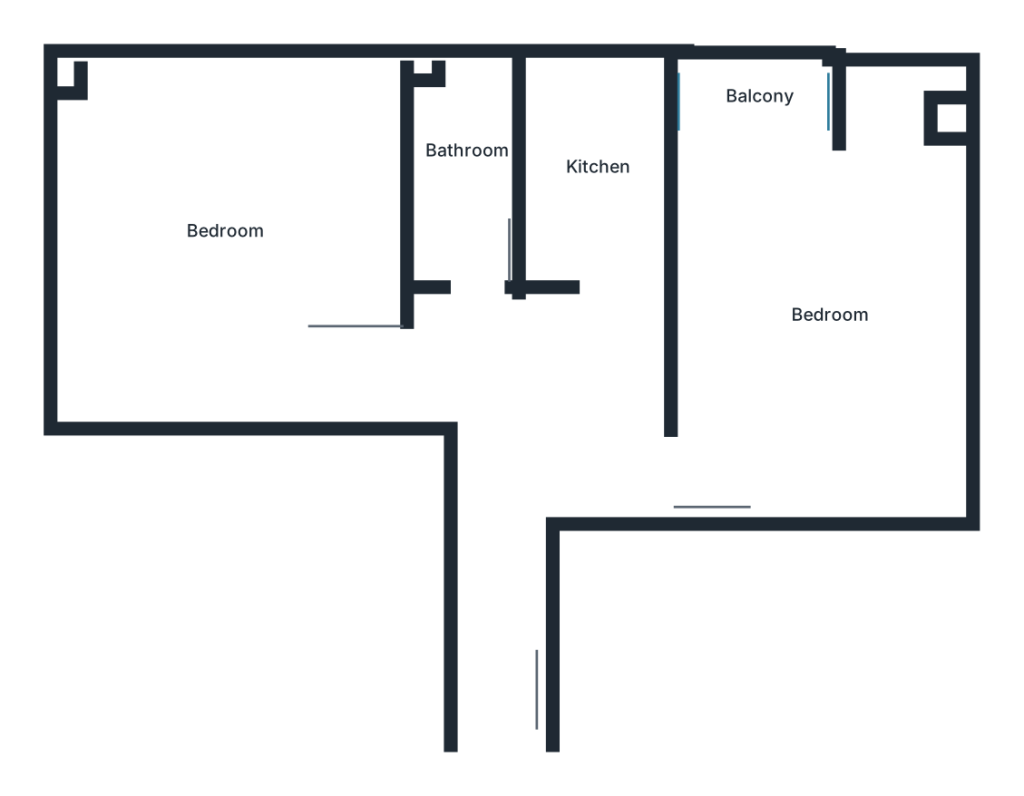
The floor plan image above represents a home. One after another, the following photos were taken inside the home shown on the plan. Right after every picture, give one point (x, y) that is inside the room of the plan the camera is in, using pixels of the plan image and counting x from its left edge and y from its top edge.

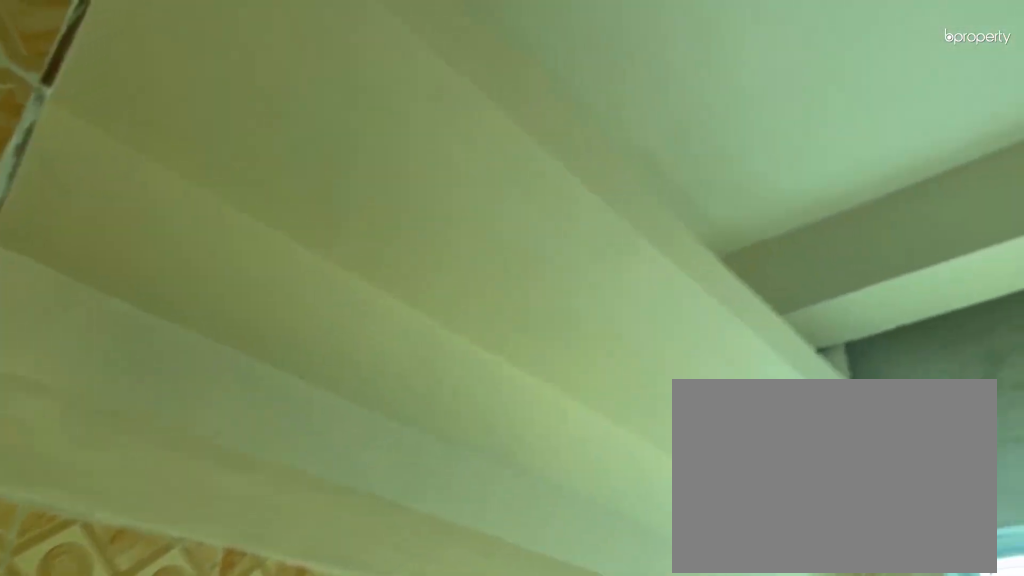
(577, 187)
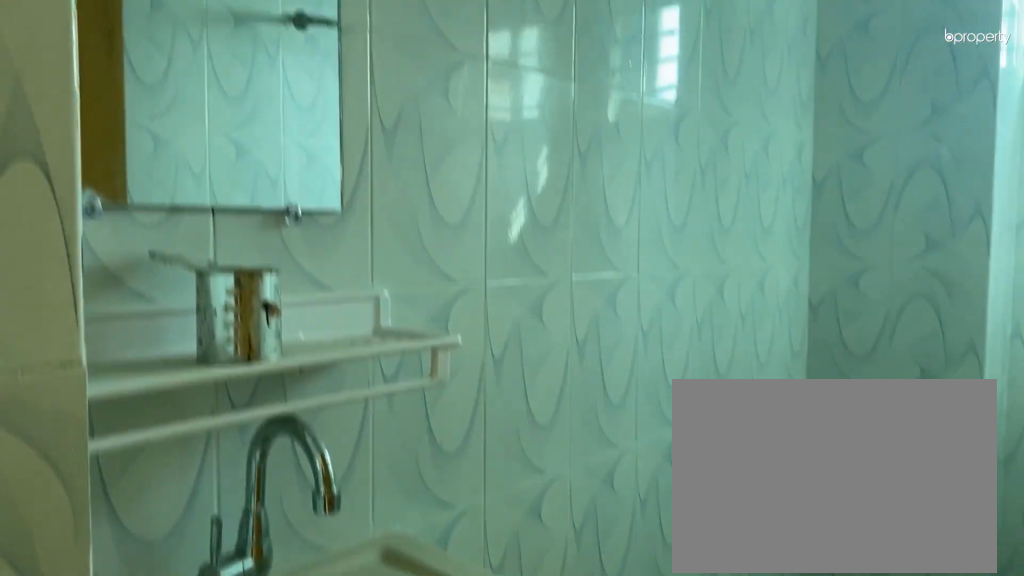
(457, 171)
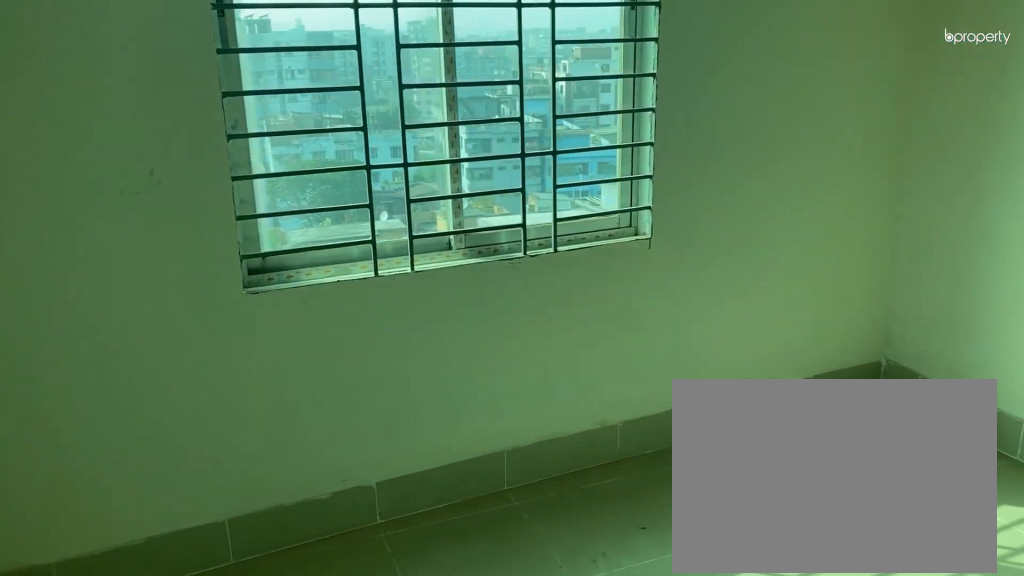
(225, 220)
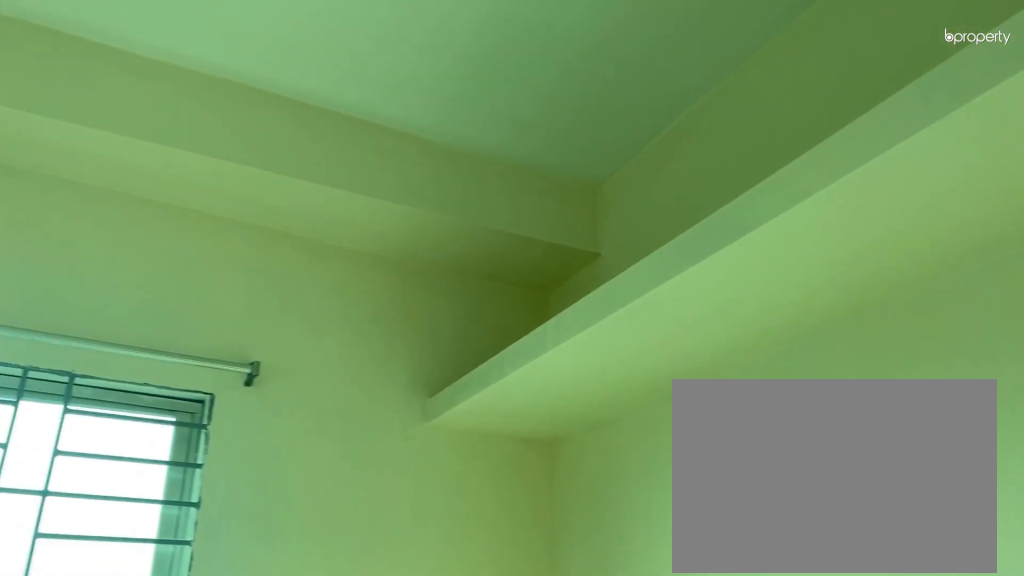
(225, 220)
